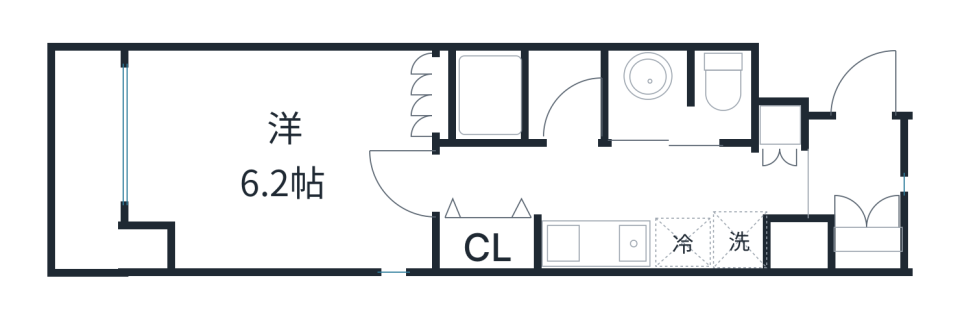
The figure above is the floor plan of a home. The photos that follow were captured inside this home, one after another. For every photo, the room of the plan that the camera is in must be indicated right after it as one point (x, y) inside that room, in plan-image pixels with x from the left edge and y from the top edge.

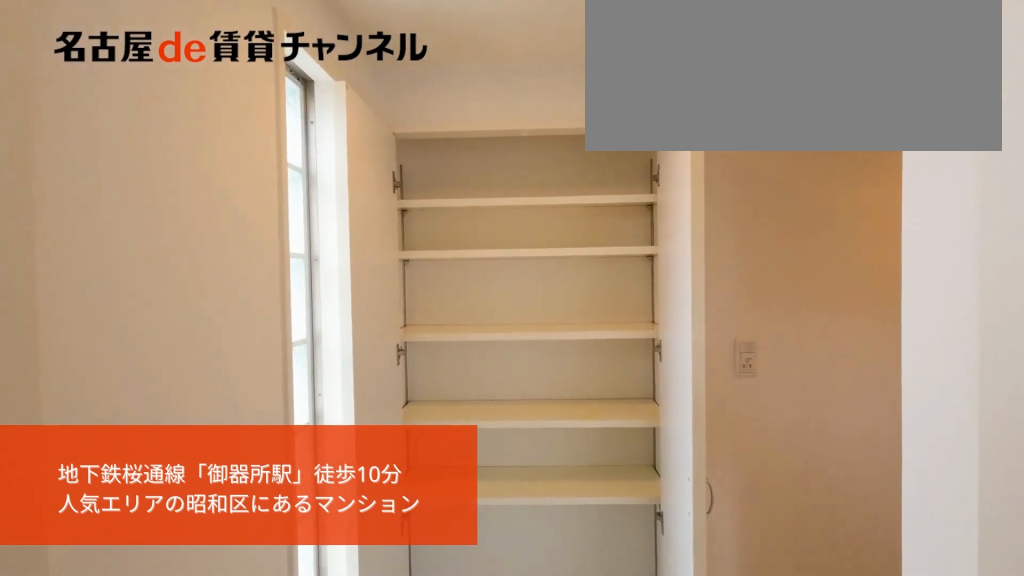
(854, 184)
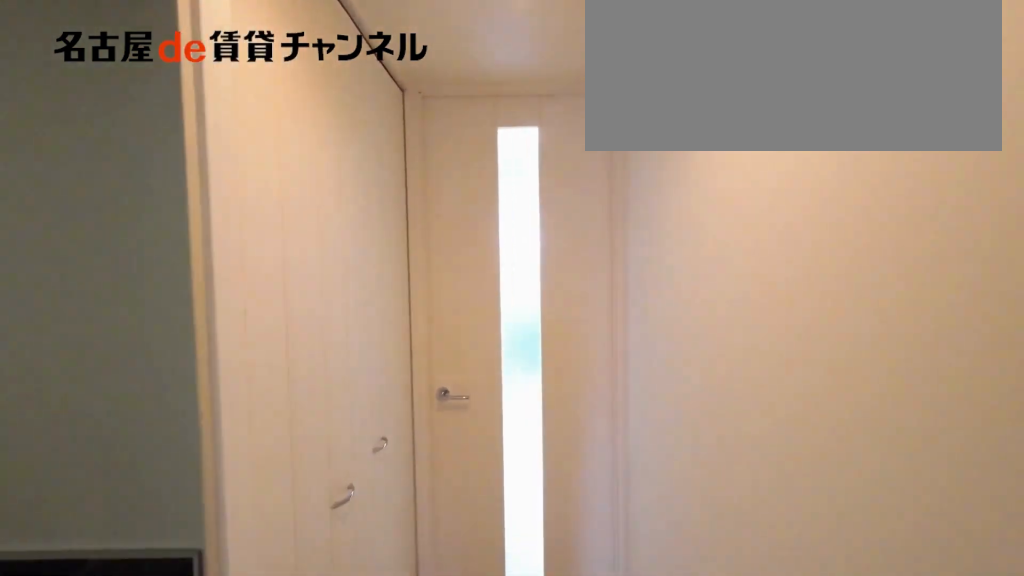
(854, 184)
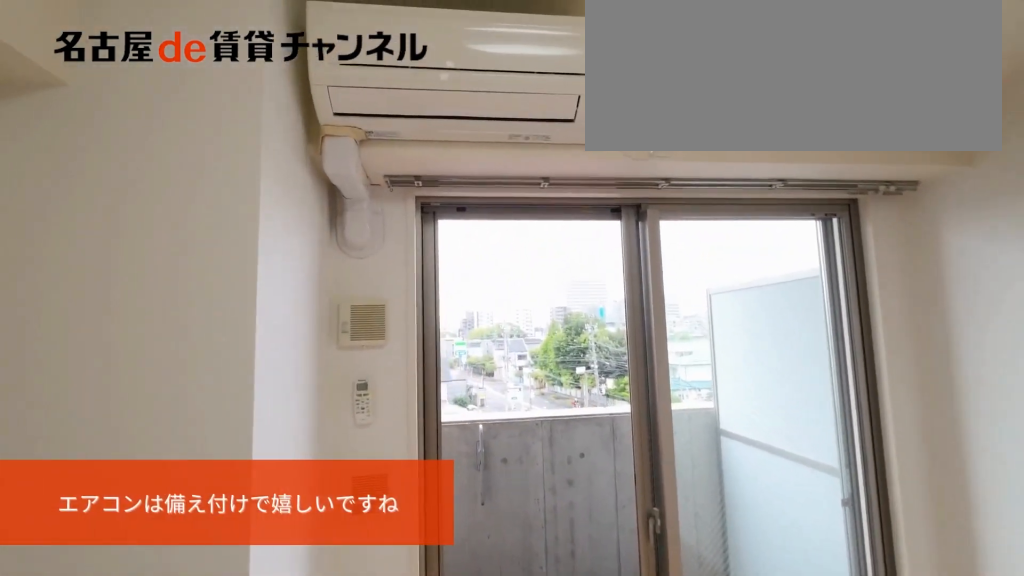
(280, 158)
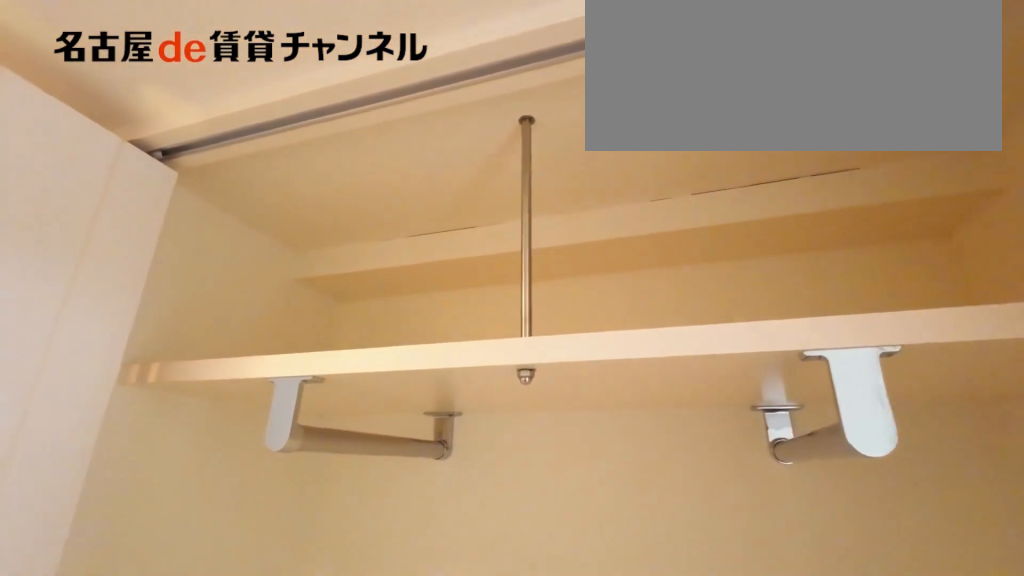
(490, 242)
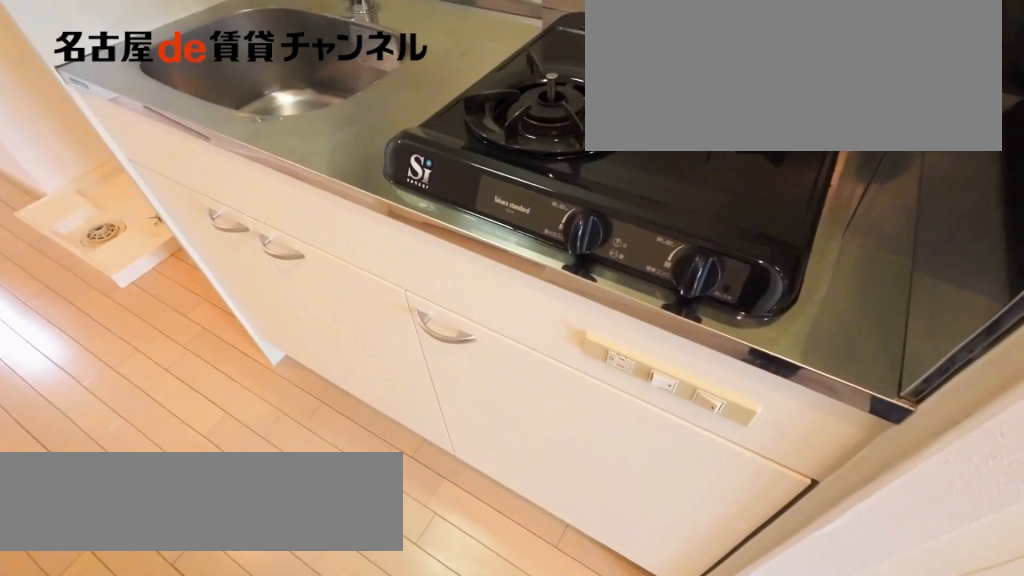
(621, 243)
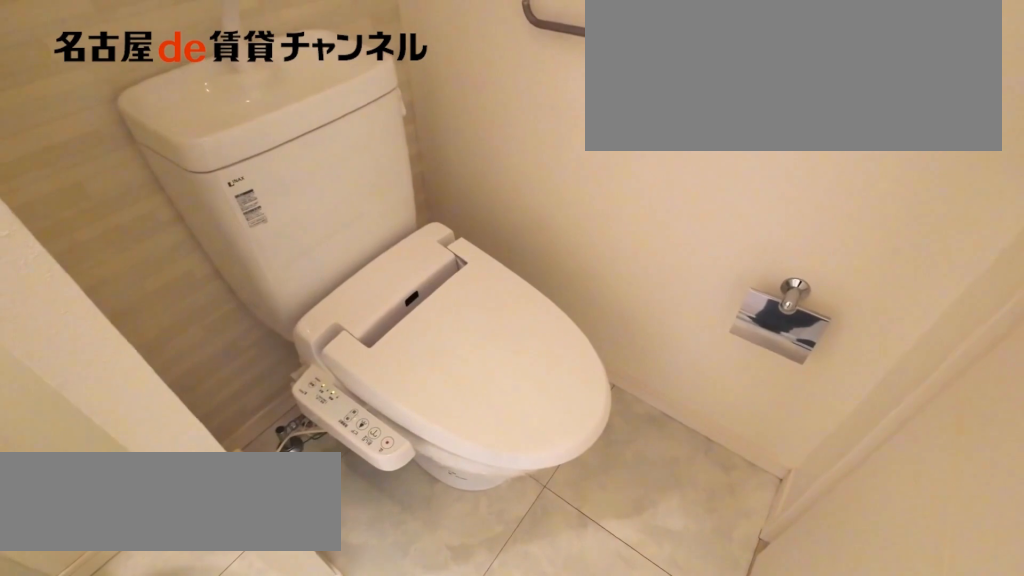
(680, 97)
